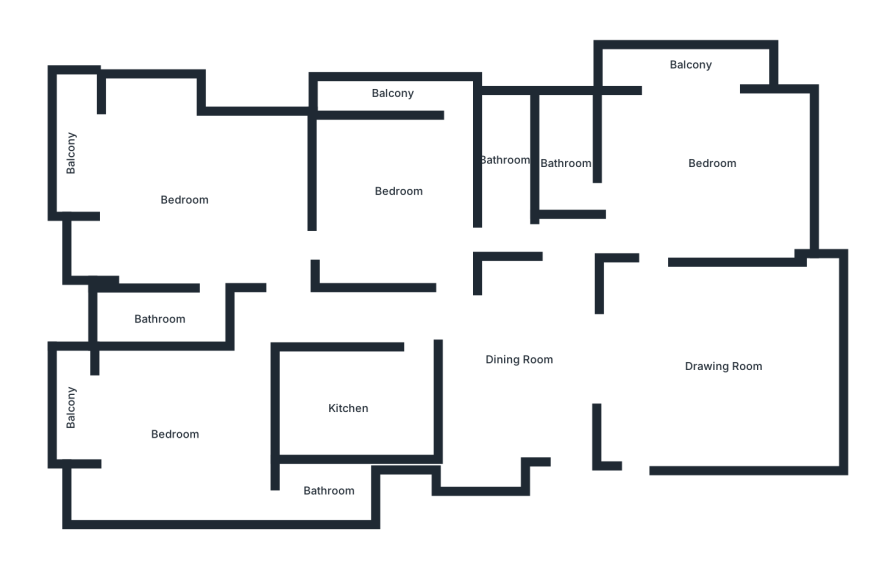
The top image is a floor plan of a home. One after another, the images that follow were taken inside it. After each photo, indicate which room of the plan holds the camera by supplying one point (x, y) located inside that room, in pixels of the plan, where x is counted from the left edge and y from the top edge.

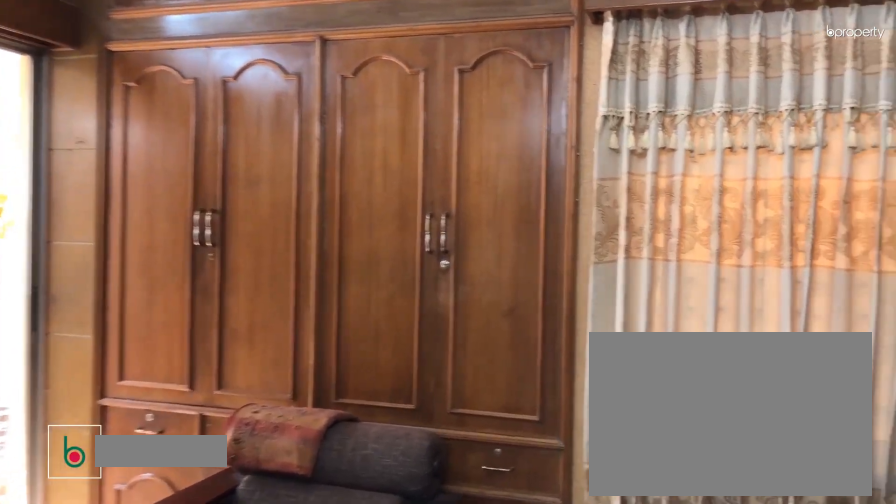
(187, 205)
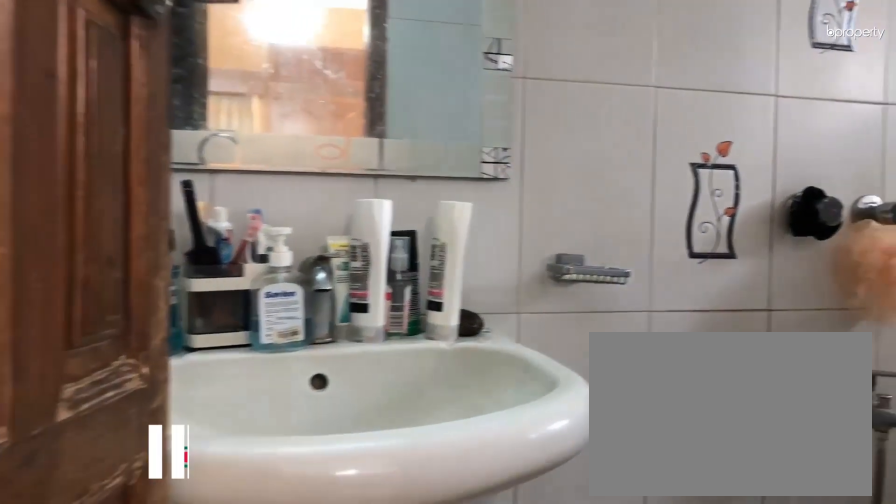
(162, 318)
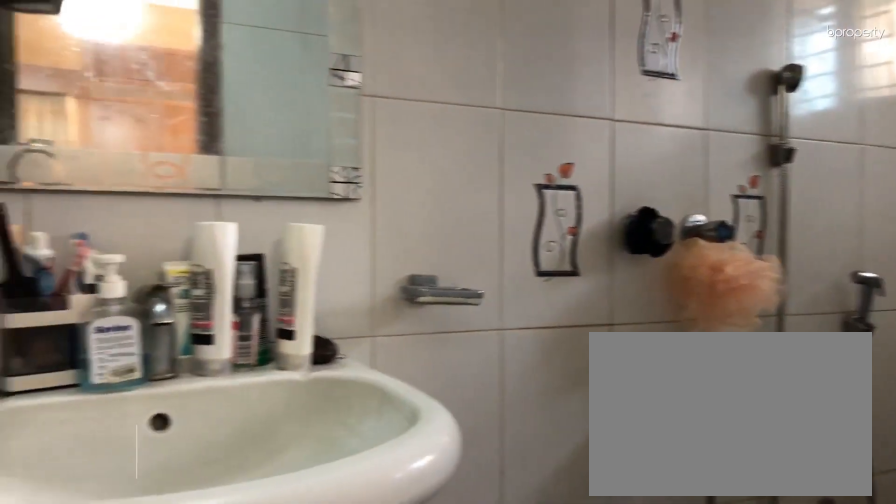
(162, 318)
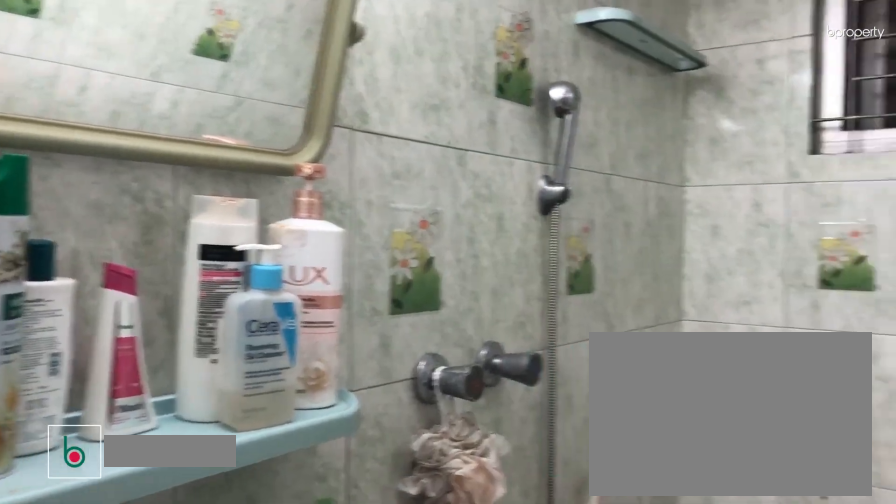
(328, 490)
